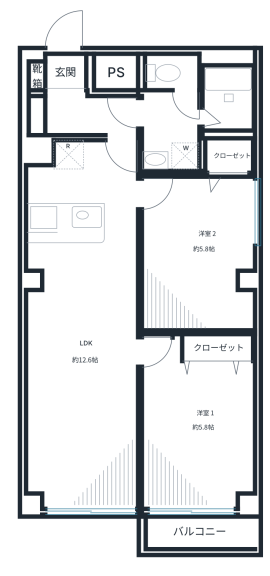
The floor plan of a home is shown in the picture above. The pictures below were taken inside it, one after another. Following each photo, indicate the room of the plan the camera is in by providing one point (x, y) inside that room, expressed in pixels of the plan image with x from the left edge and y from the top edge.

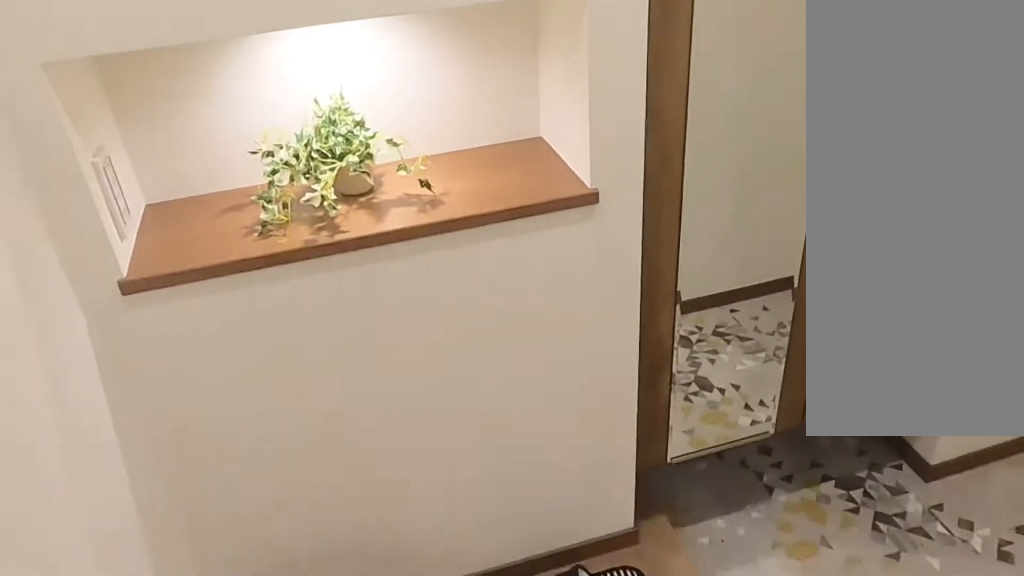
(73, 101)
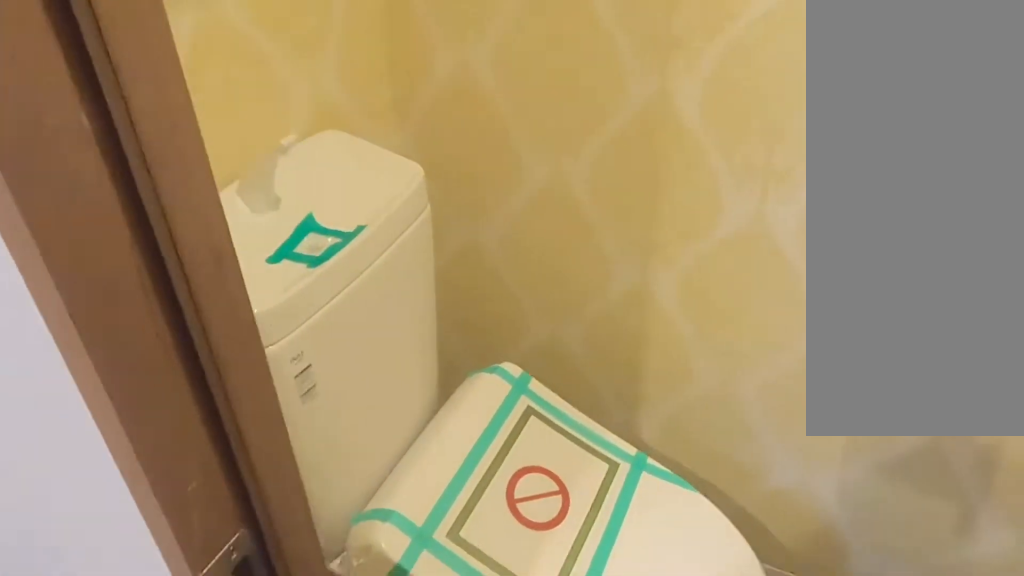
(191, 124)
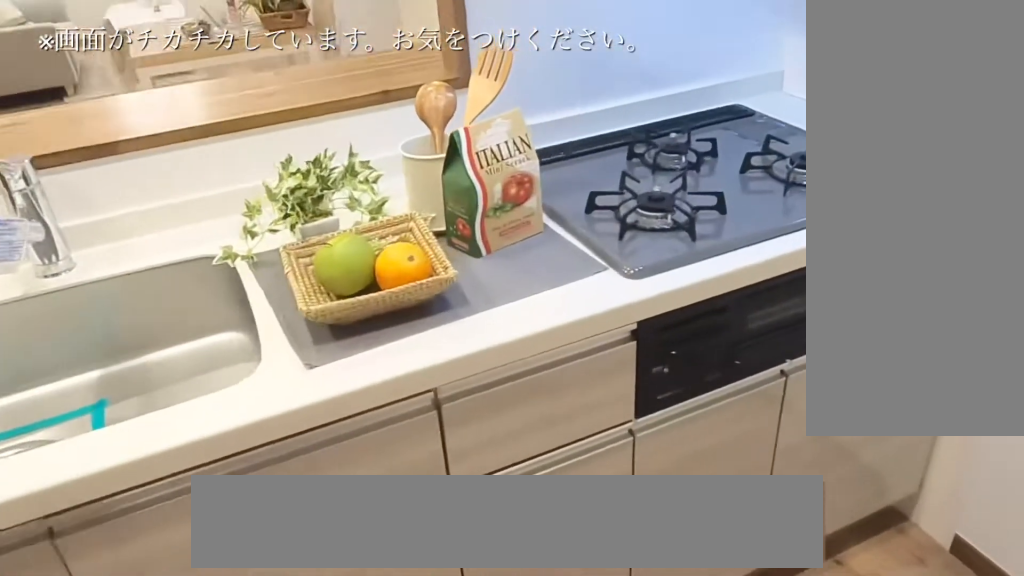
(71, 178)
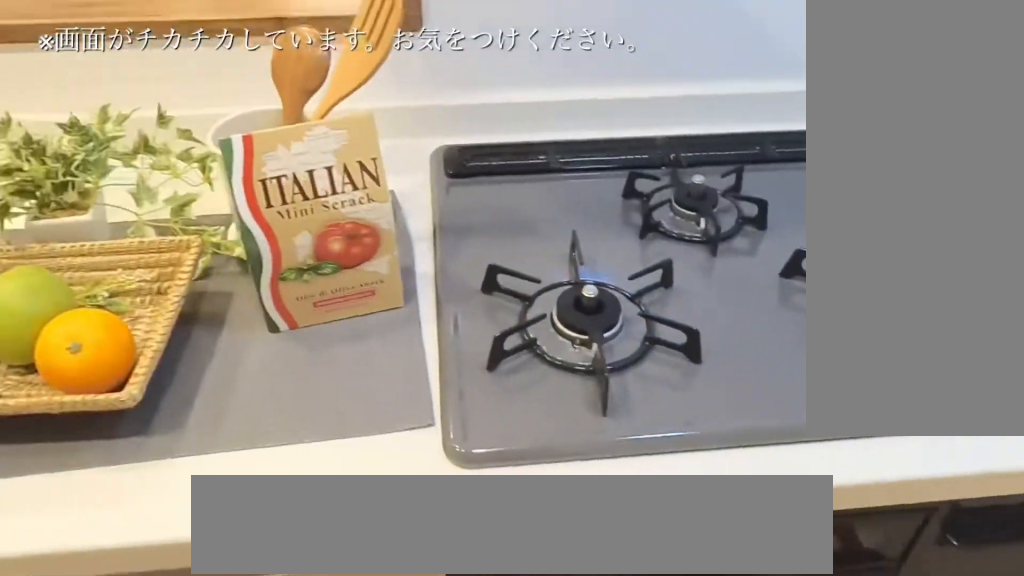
(72, 176)
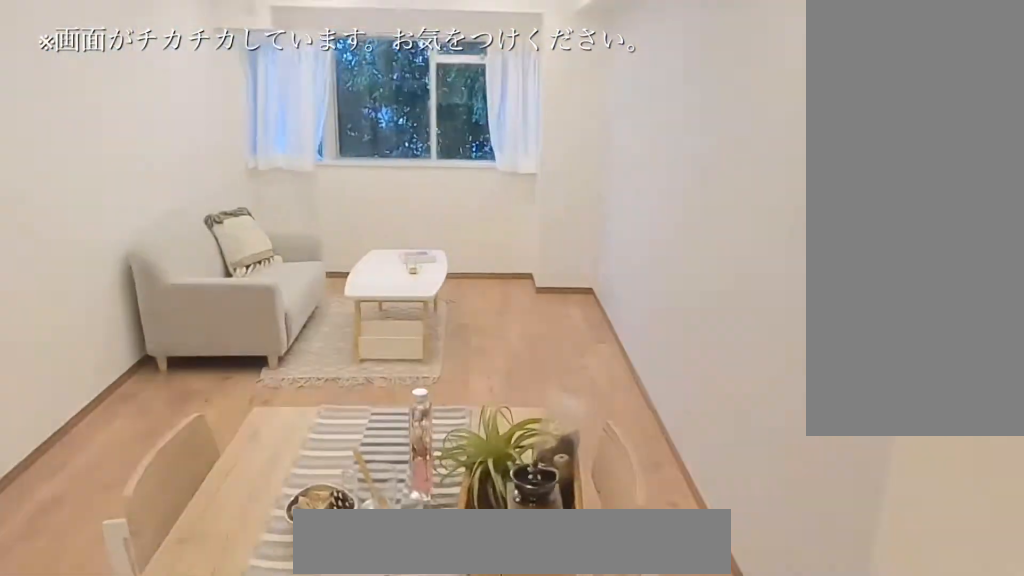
(86, 360)
